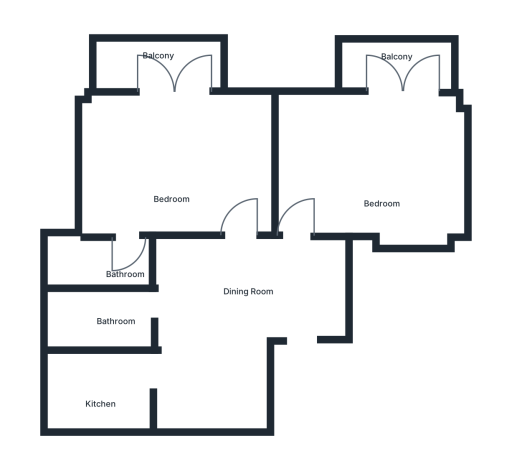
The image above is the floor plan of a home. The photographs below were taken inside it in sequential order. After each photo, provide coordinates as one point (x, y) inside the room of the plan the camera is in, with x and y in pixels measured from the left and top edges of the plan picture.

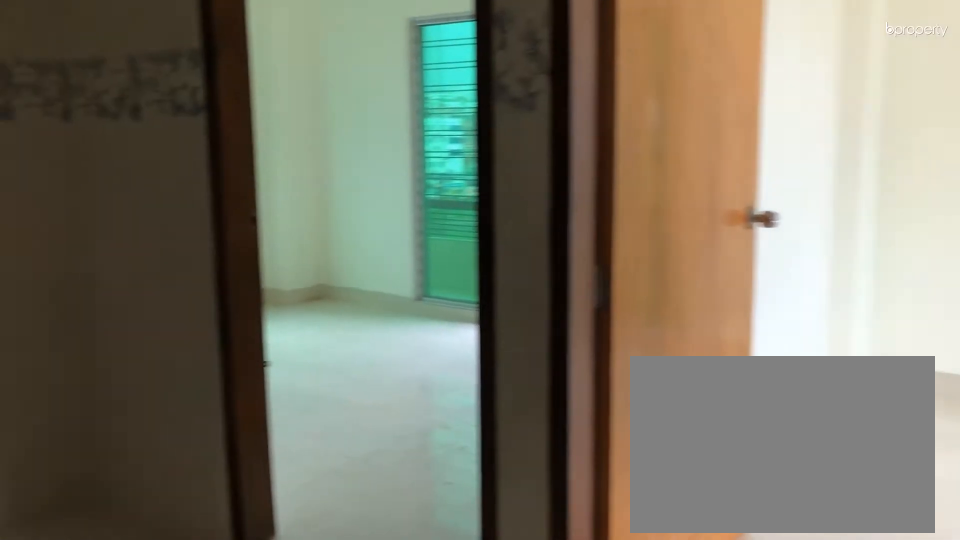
(225, 330)
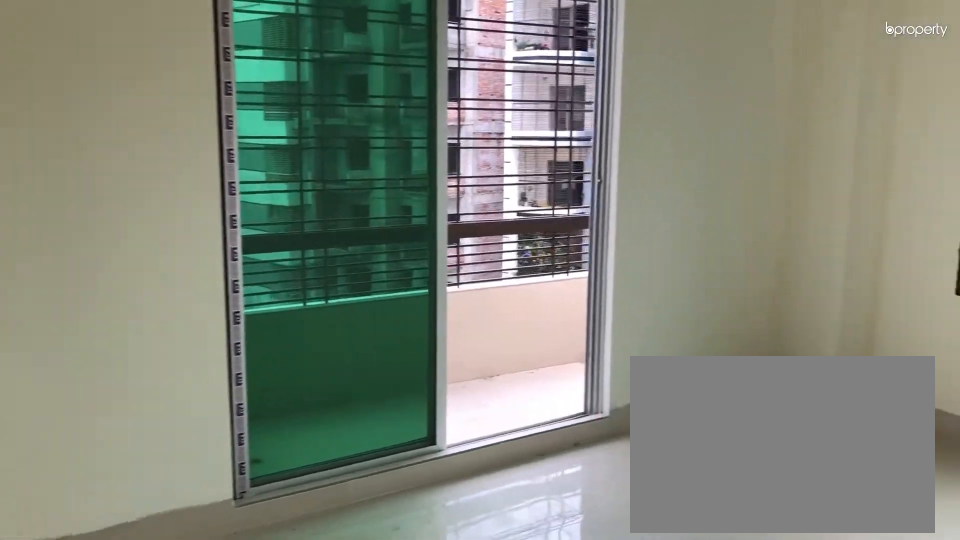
(379, 164)
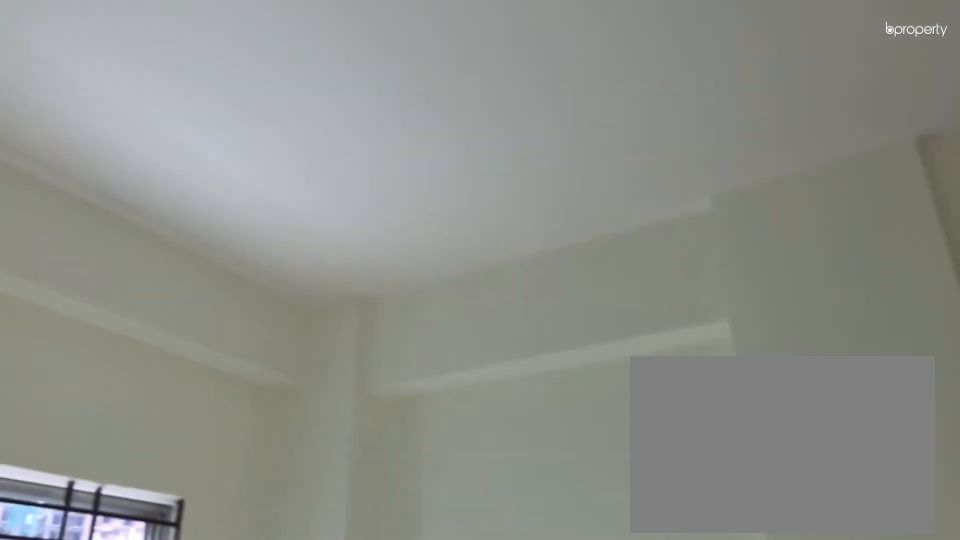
(379, 164)
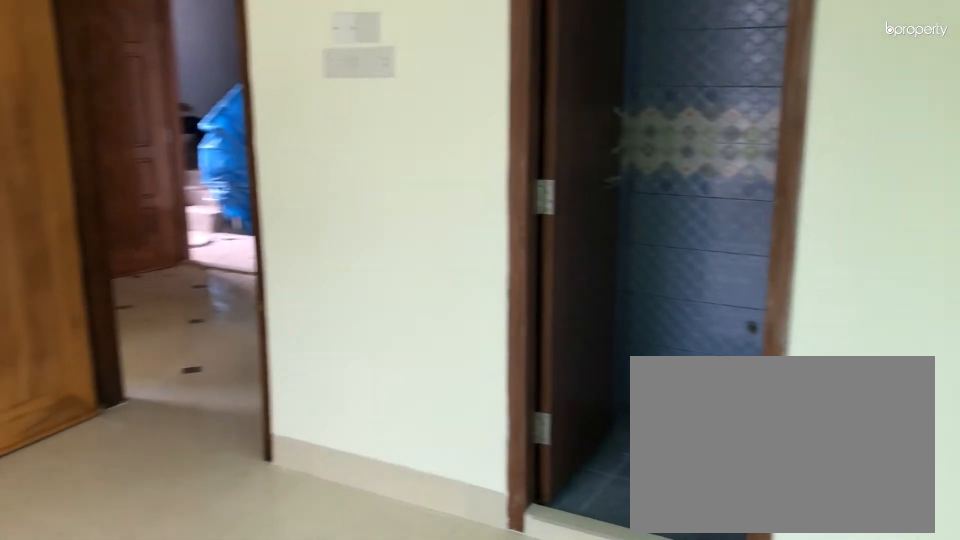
(174, 162)
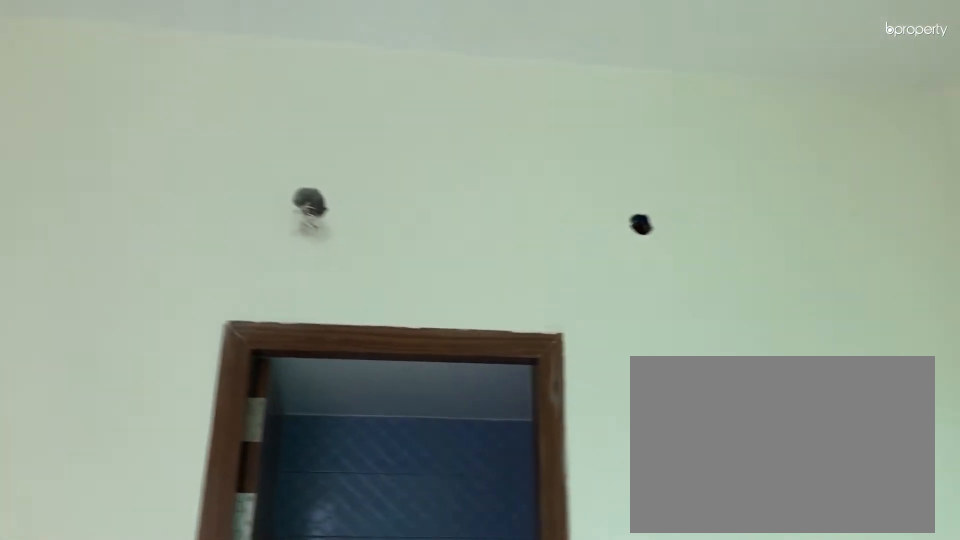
(174, 162)
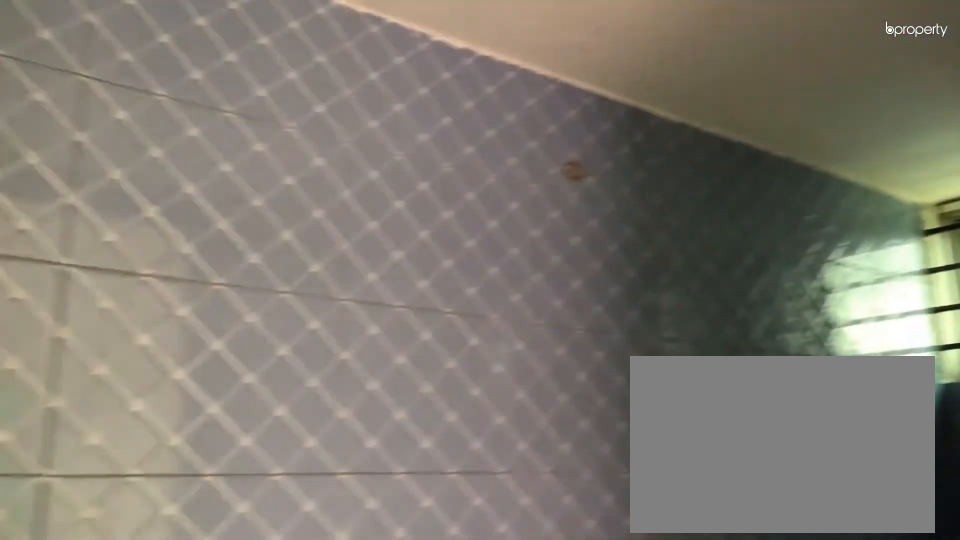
(102, 267)
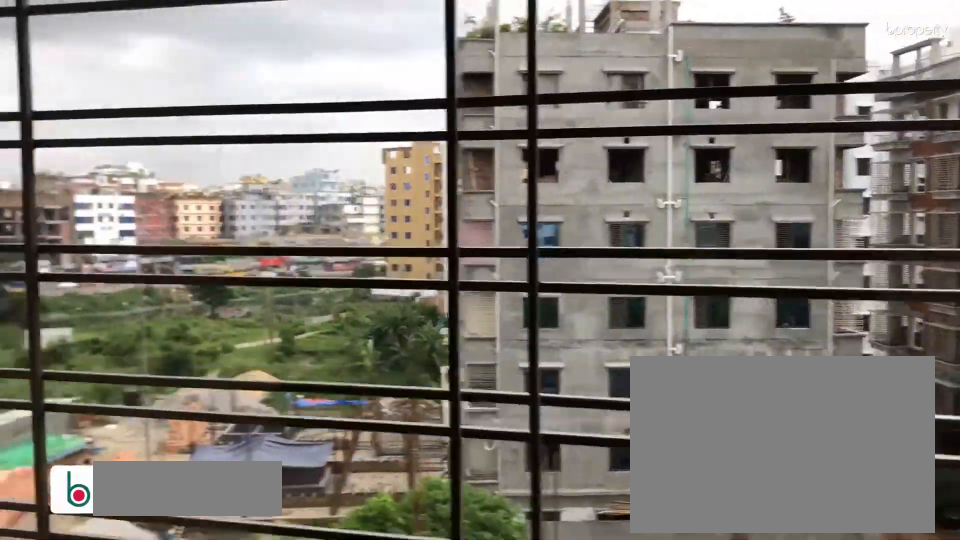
(156, 65)
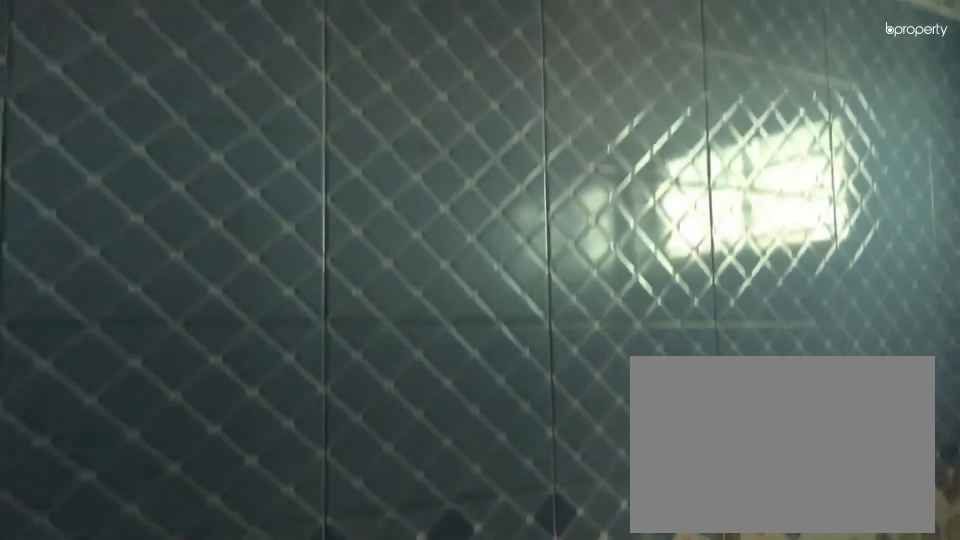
(111, 315)
